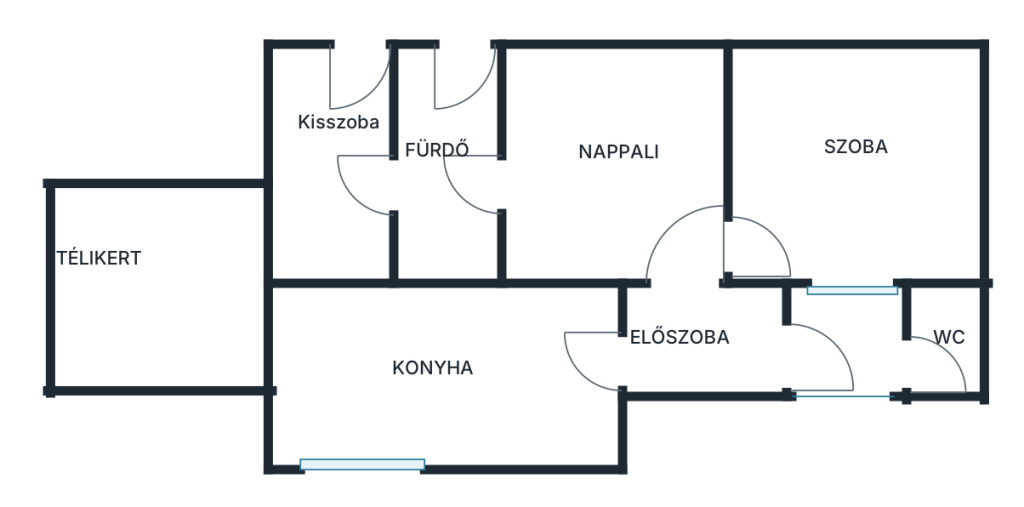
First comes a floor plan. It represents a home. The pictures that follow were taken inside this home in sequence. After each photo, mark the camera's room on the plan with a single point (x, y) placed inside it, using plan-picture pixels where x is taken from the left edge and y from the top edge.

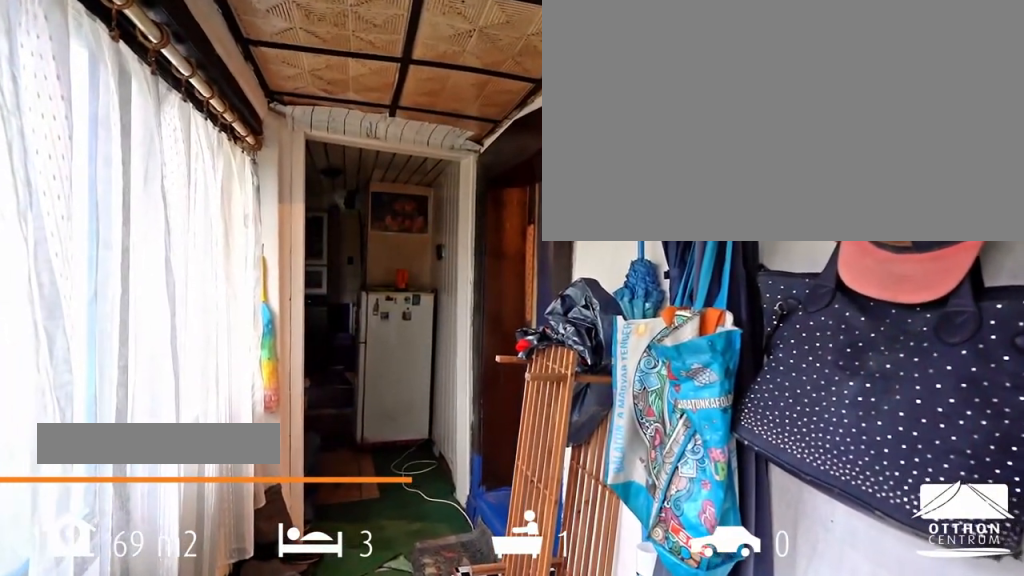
(698, 345)
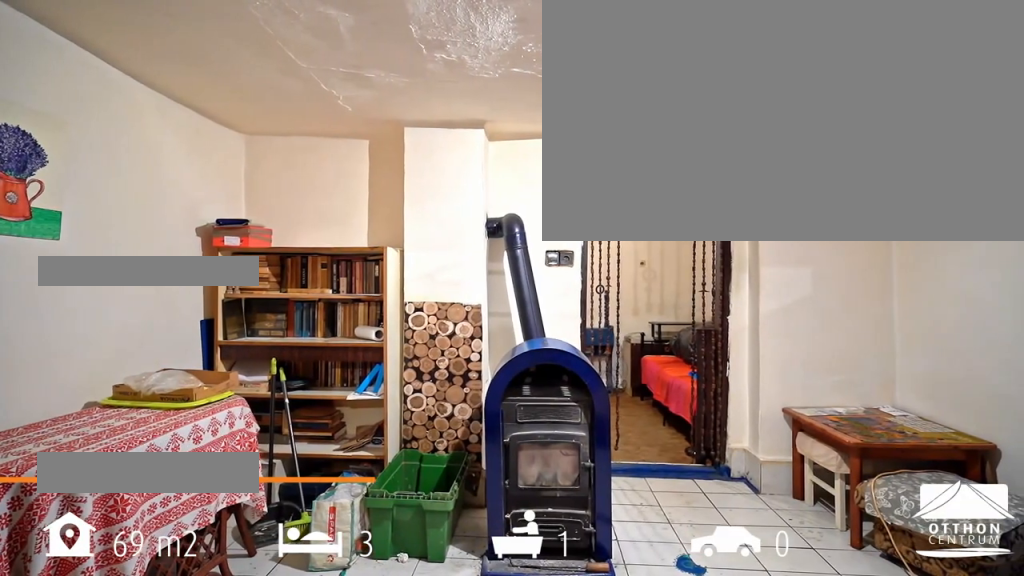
(612, 171)
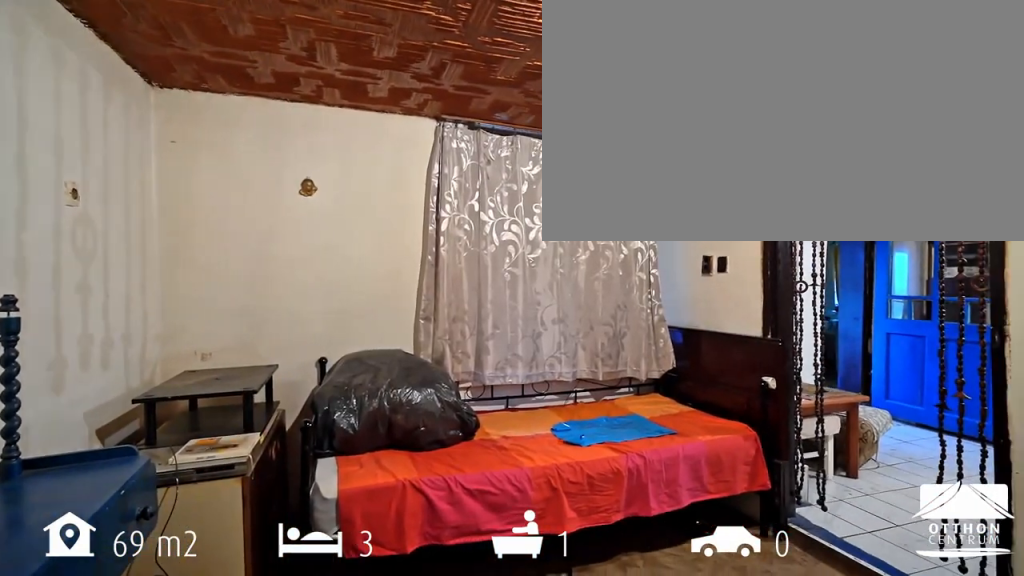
(861, 168)
